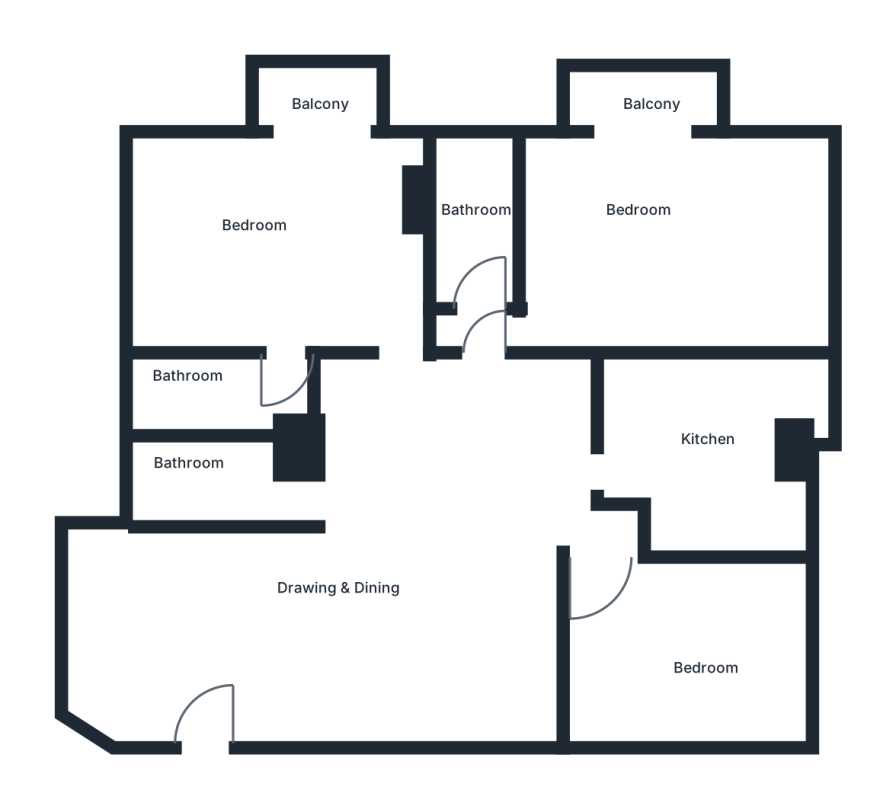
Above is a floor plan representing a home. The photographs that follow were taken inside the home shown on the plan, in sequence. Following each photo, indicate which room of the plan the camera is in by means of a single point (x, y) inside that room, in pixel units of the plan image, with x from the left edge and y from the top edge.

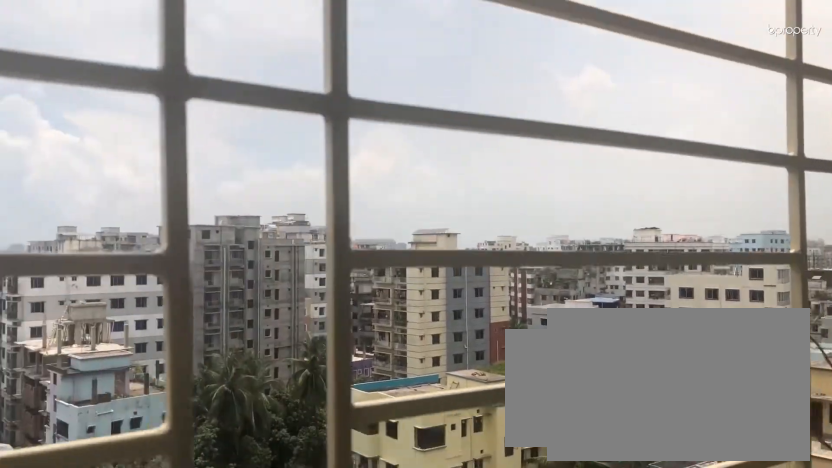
(646, 106)
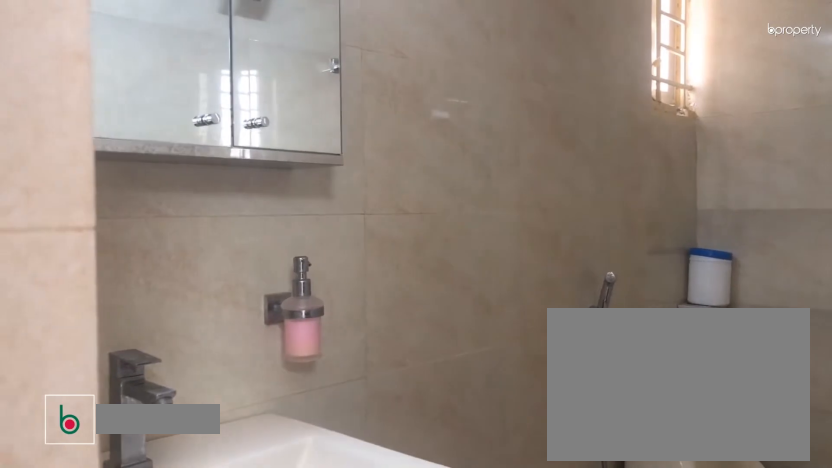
(478, 218)
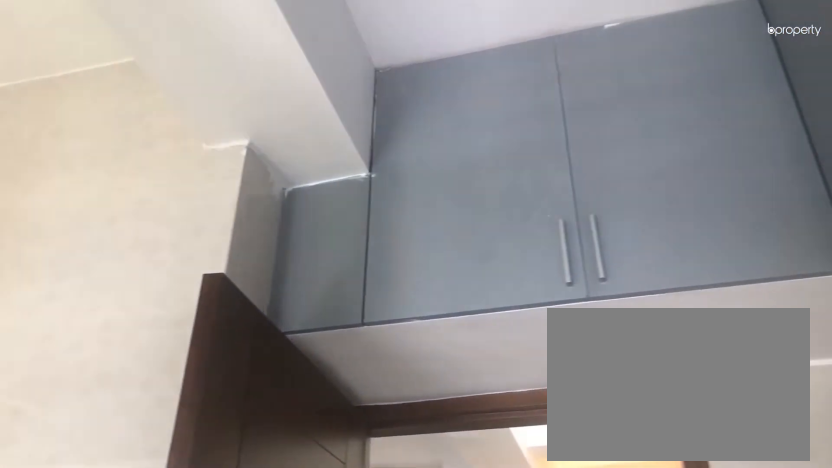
(705, 470)
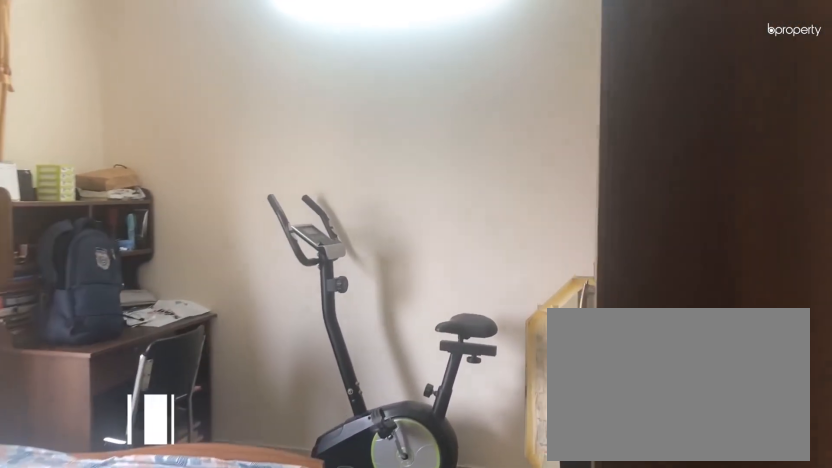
(693, 631)
